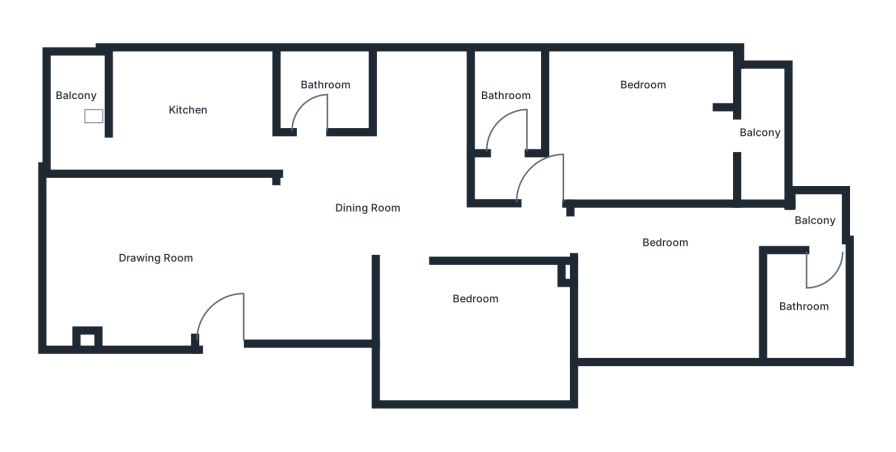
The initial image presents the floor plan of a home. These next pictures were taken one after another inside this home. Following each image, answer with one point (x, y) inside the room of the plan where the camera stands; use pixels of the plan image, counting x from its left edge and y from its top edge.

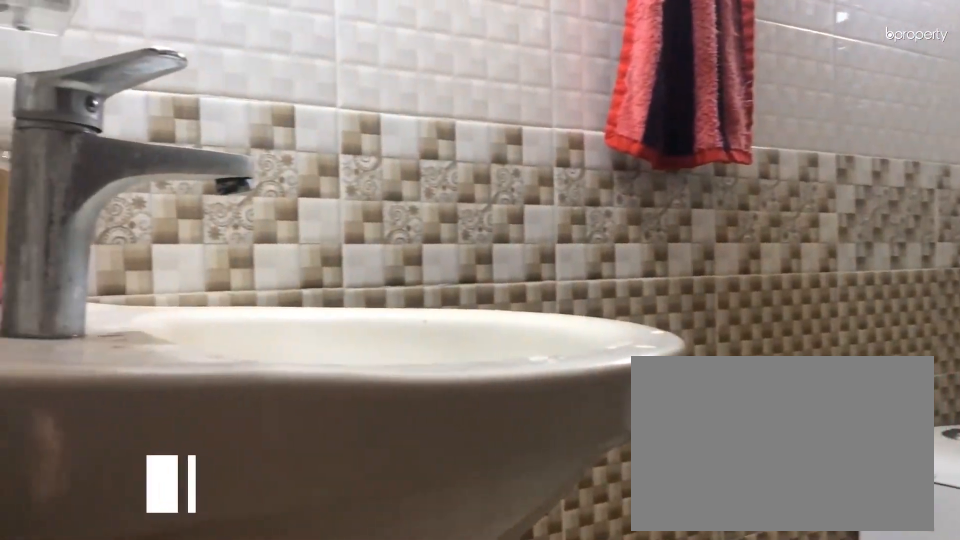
(504, 98)
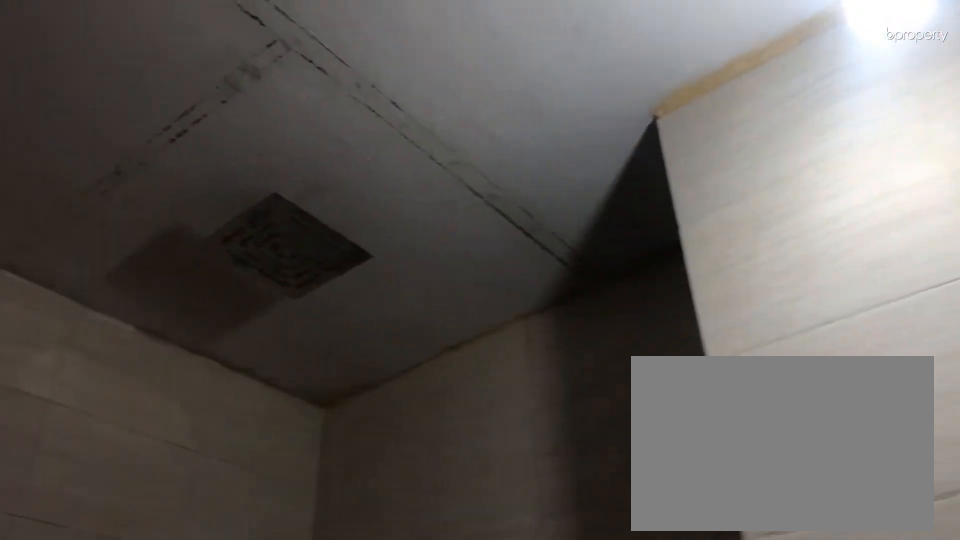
(327, 88)
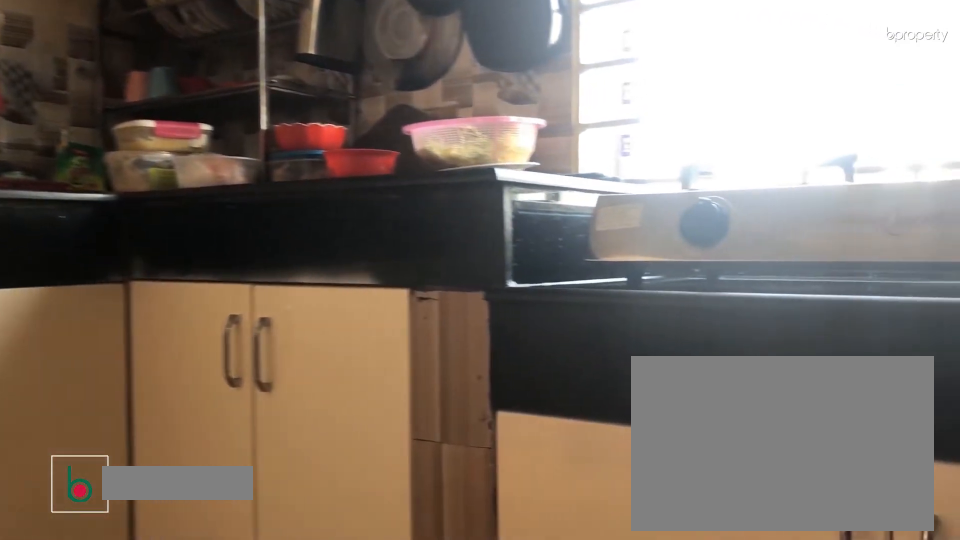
(189, 111)
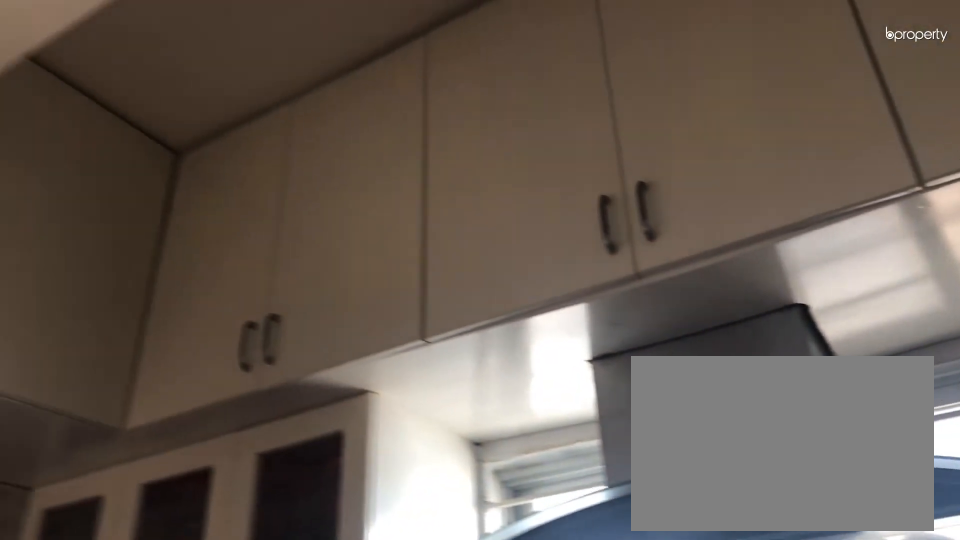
(189, 111)
